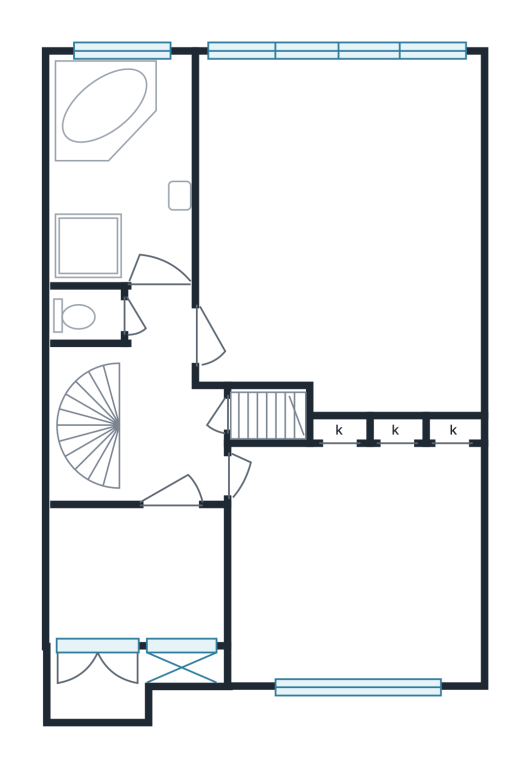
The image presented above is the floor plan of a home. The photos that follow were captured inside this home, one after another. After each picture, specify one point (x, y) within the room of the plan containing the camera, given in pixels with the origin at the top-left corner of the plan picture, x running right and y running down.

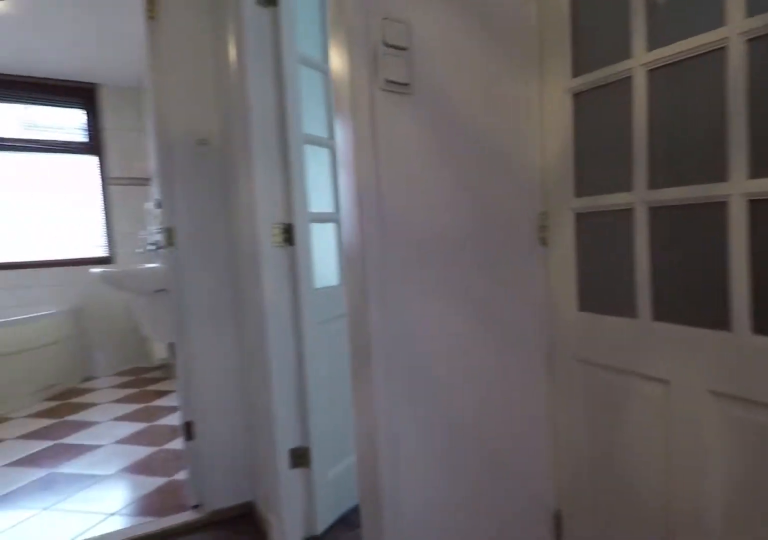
(153, 411)
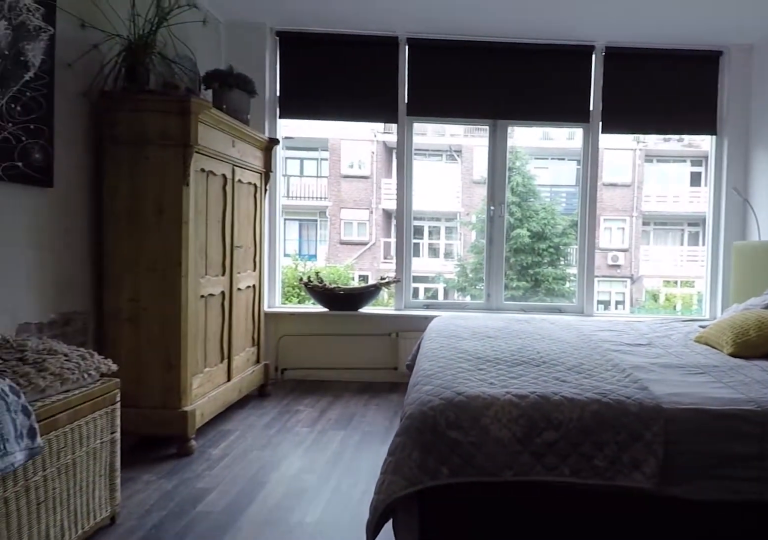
(339, 230)
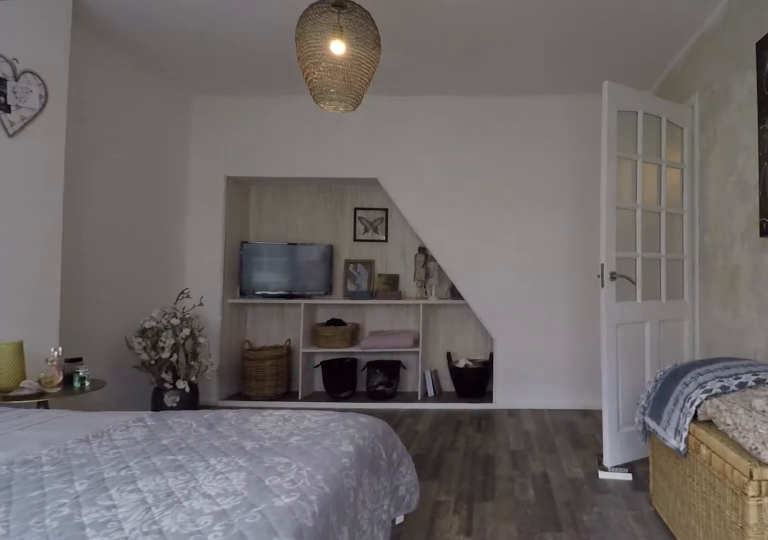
(339, 230)
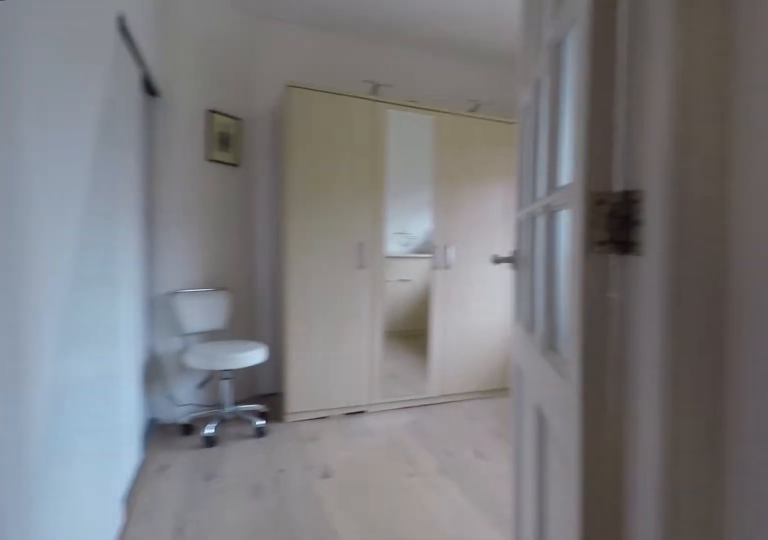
(153, 411)
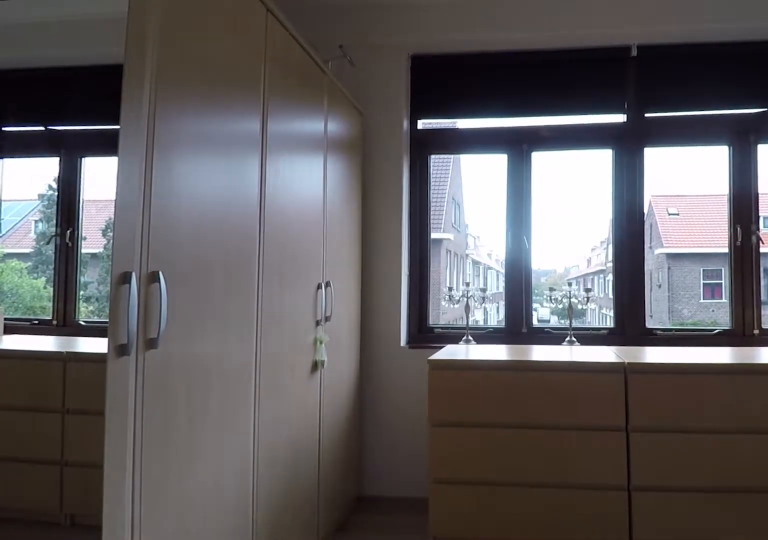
(342, 515)
